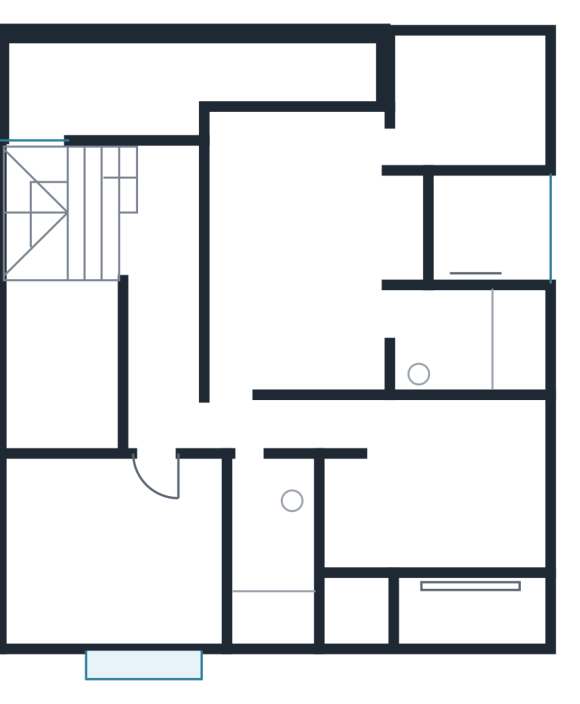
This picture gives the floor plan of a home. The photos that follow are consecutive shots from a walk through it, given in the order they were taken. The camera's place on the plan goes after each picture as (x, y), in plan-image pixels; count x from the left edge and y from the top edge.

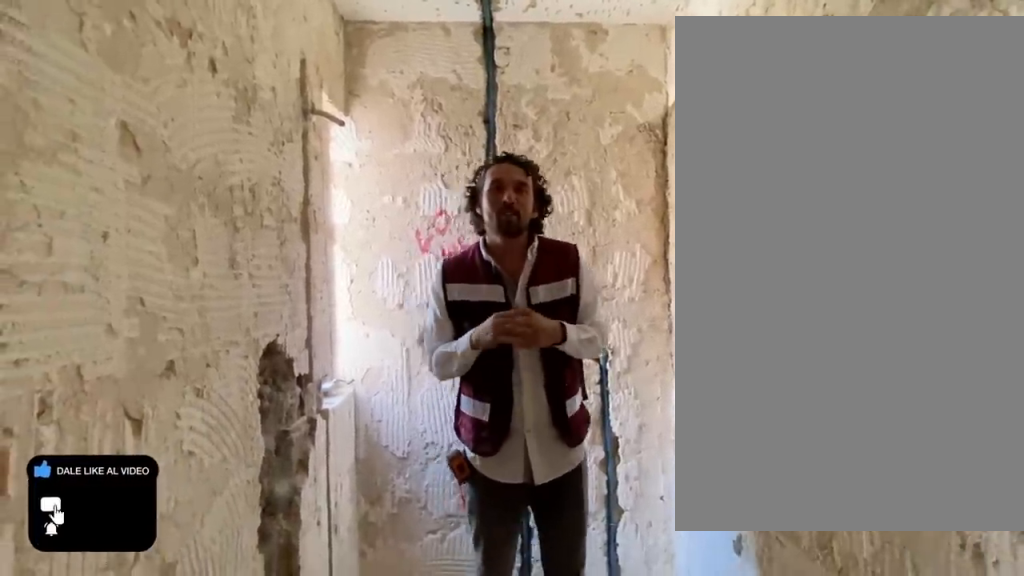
(254, 465)
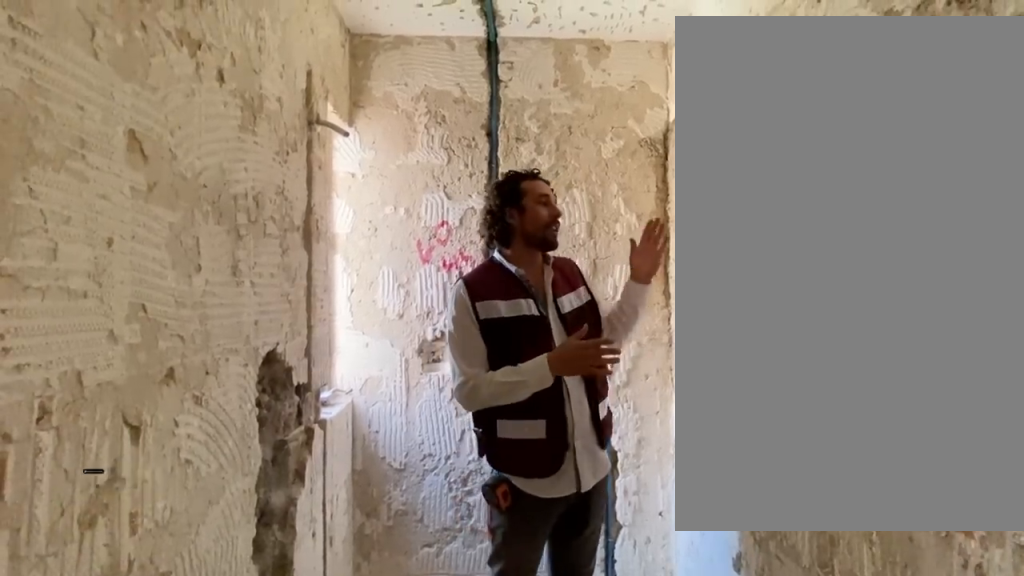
(253, 465)
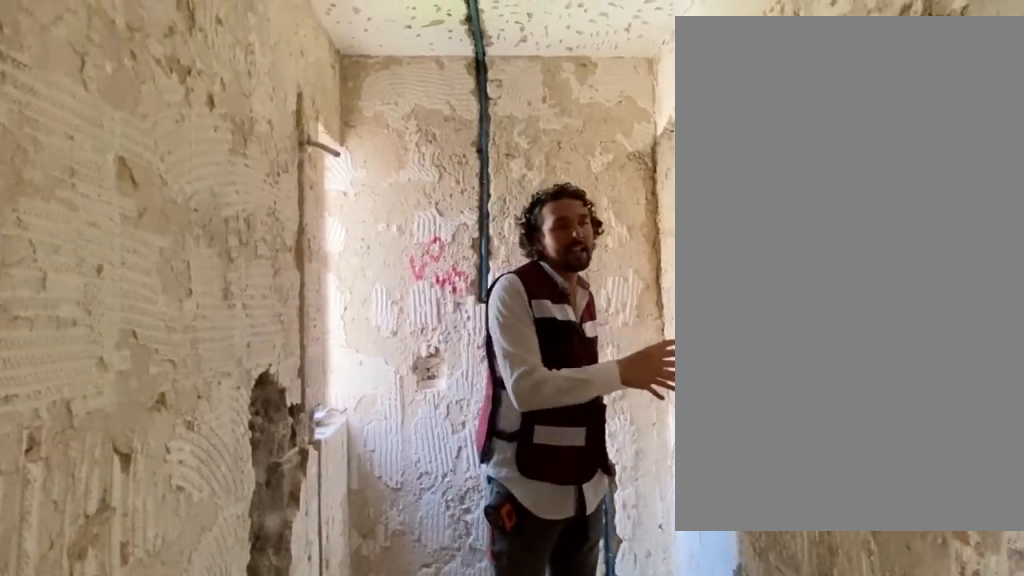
(252, 465)
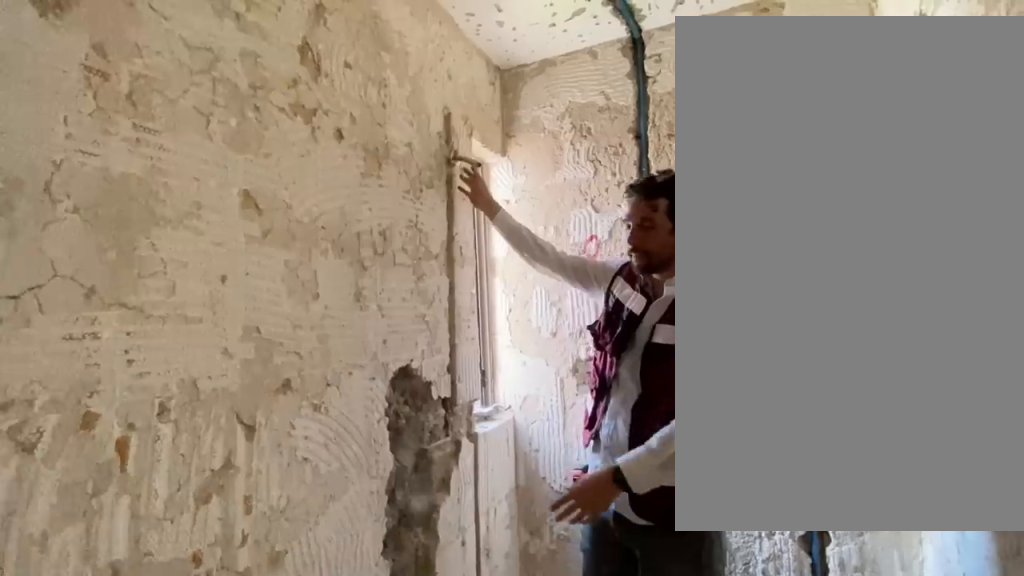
(251, 467)
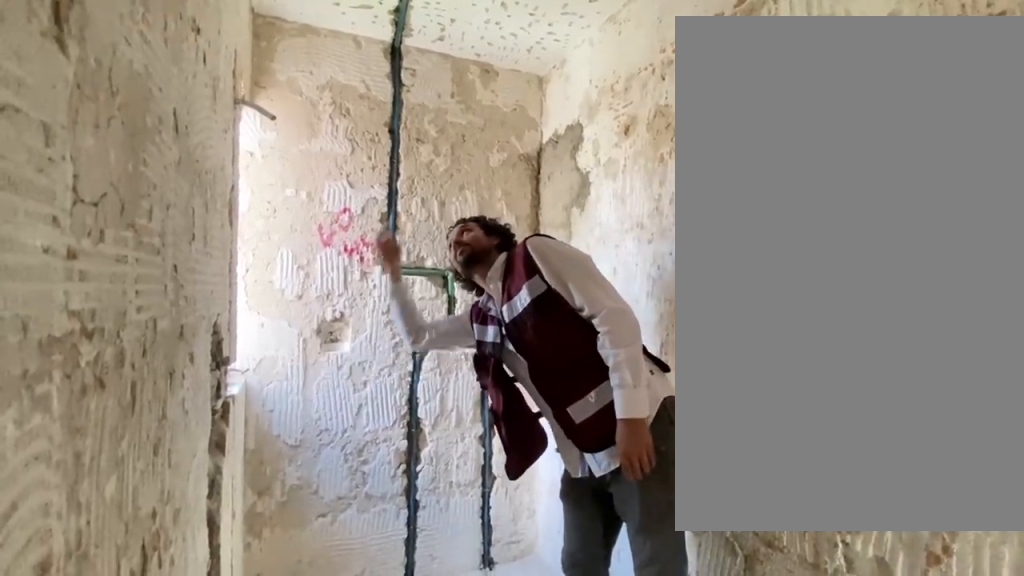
(258, 481)
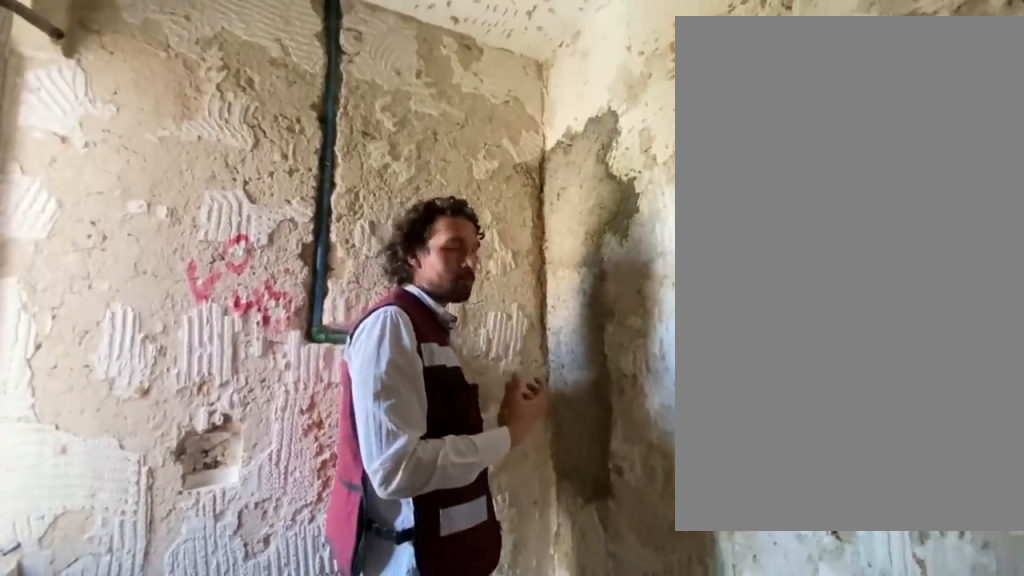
(262, 549)
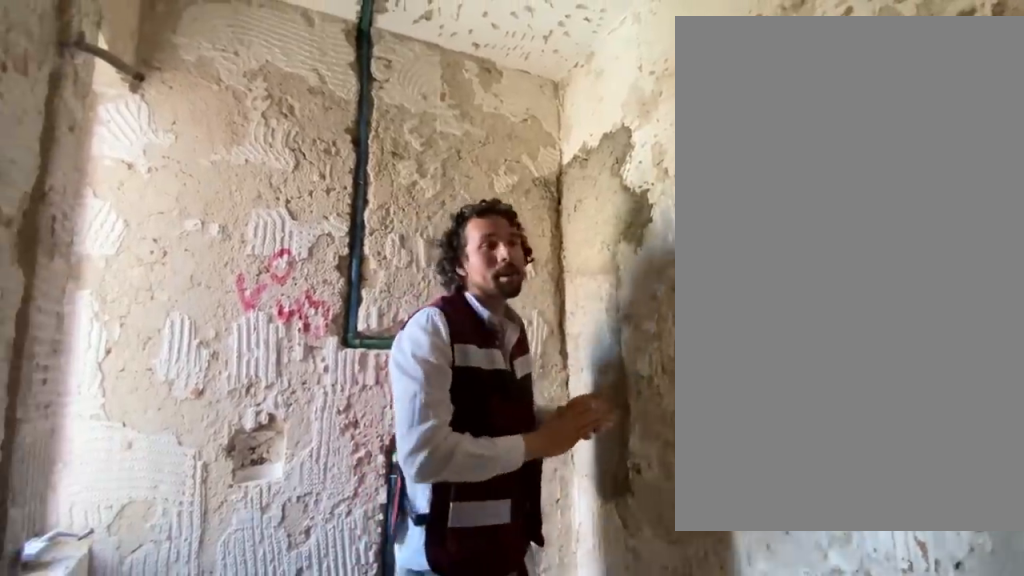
(262, 549)
